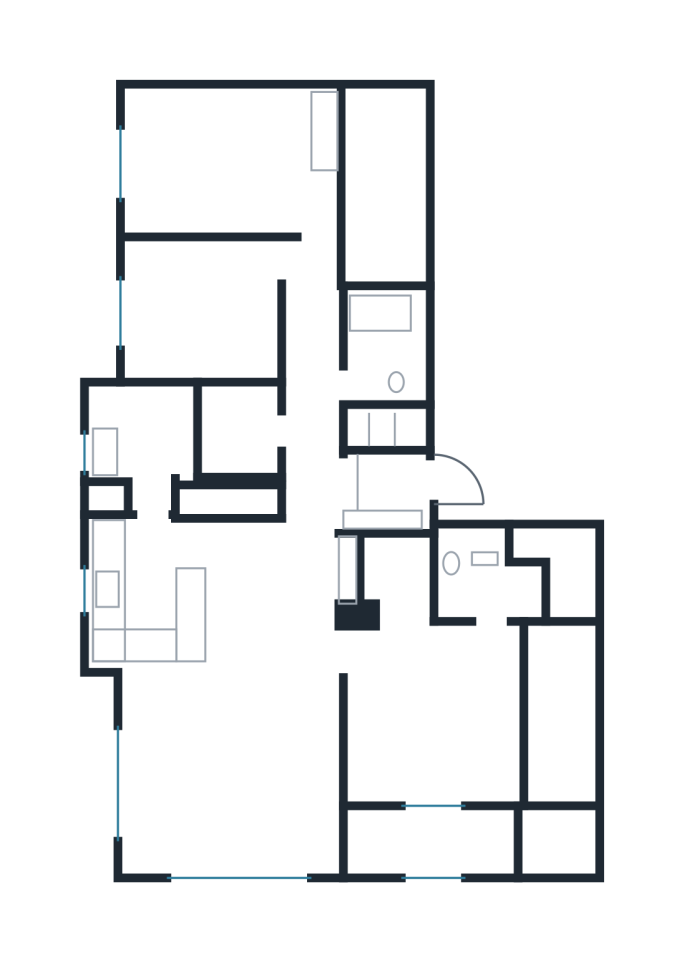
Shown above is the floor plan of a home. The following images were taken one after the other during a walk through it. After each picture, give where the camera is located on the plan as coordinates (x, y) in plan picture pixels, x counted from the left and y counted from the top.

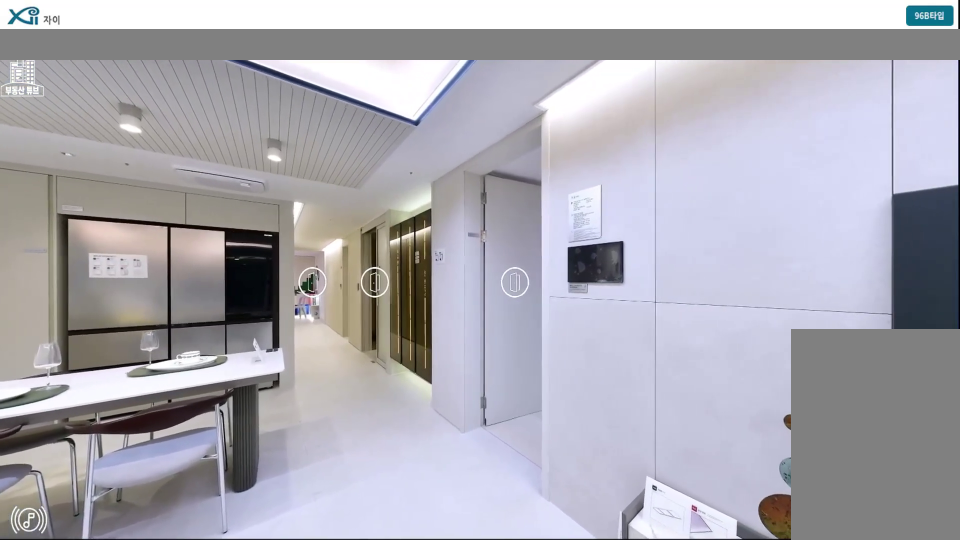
(255, 746)
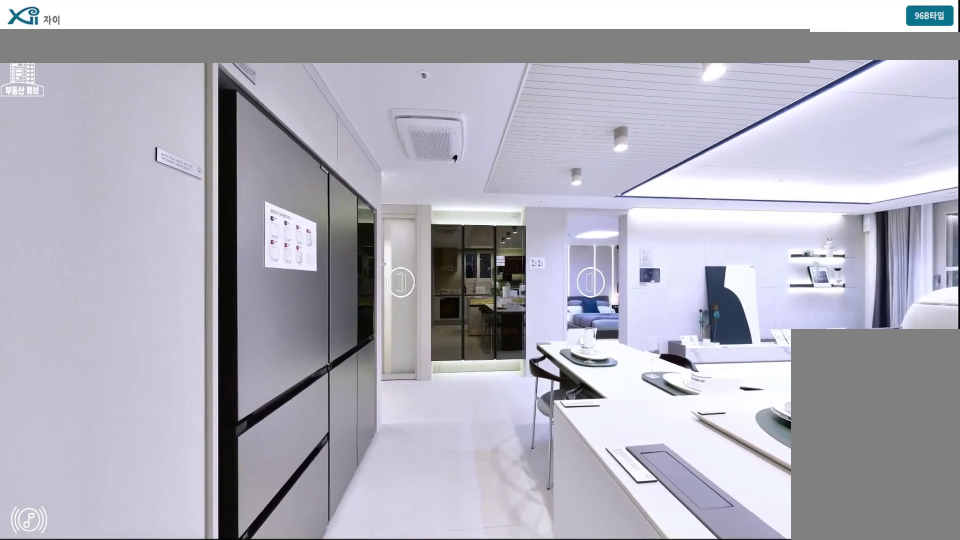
(155, 542)
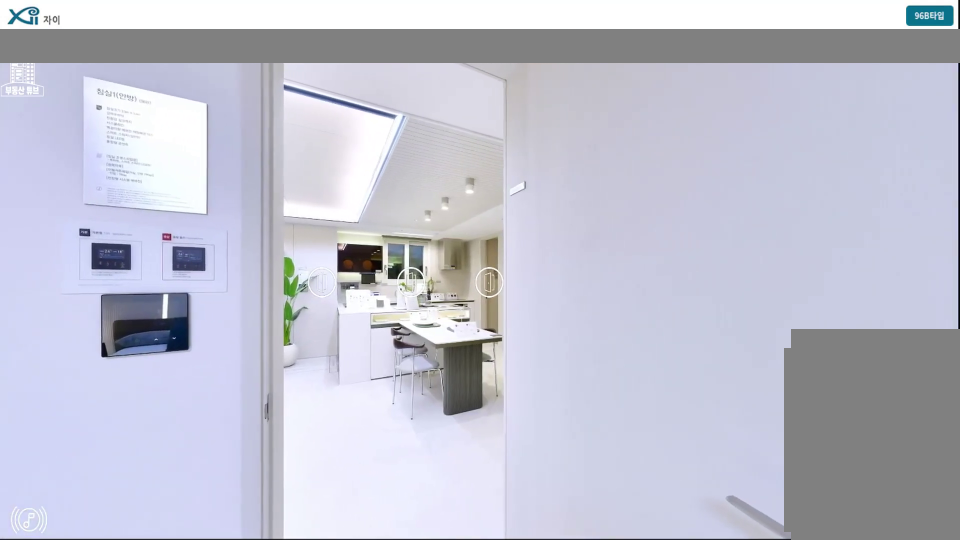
(394, 681)
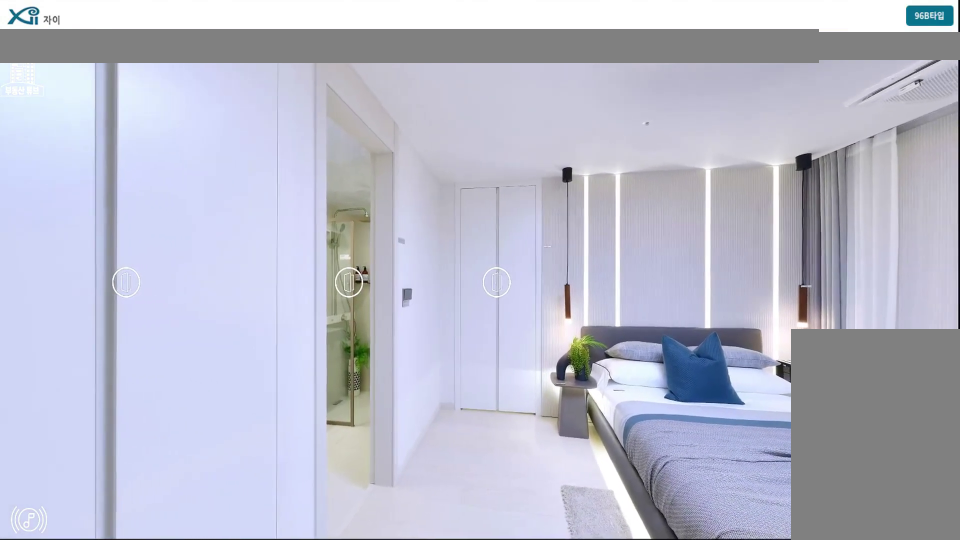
(394, 681)
